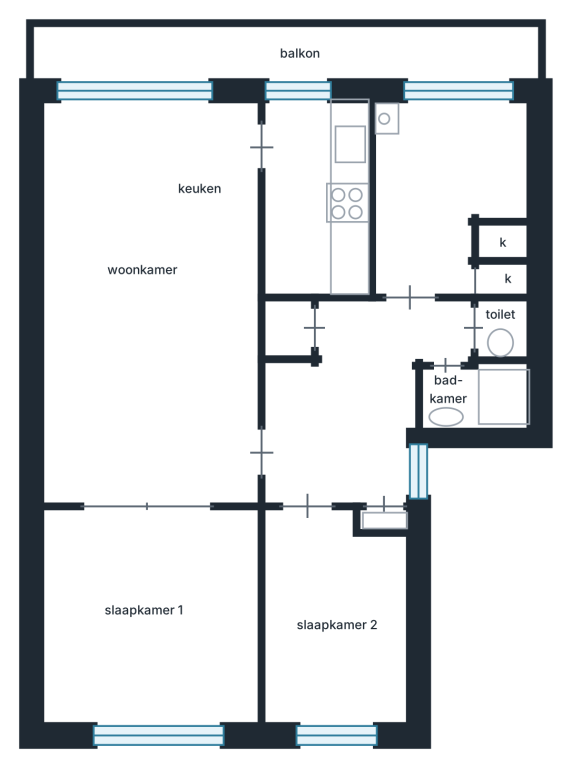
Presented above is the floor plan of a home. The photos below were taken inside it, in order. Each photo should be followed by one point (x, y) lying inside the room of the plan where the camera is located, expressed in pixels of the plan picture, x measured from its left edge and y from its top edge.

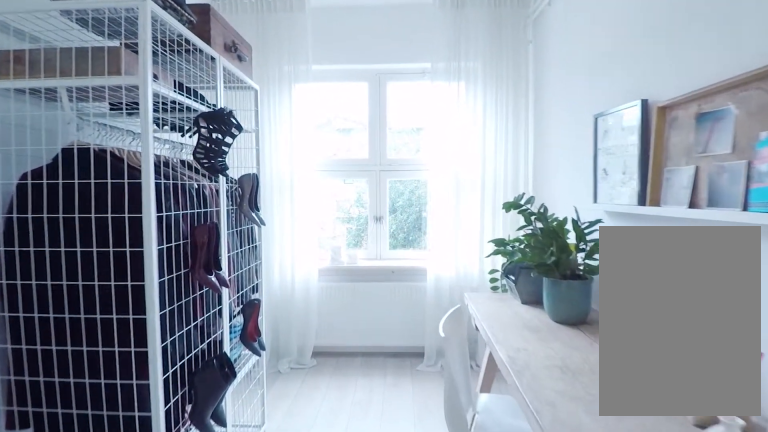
(335, 625)
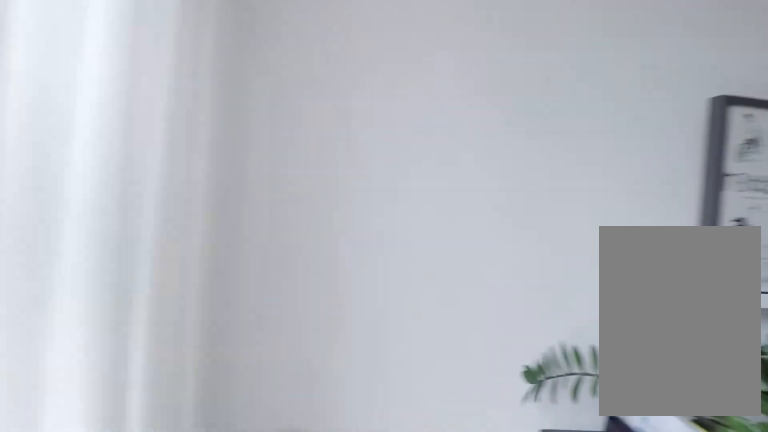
(335, 625)
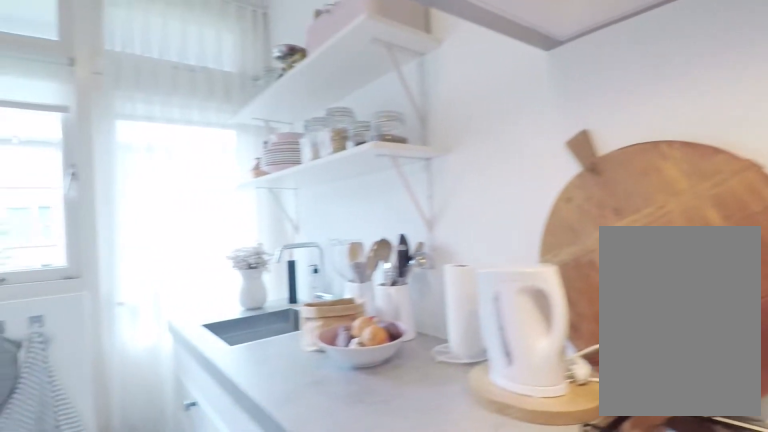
(316, 198)
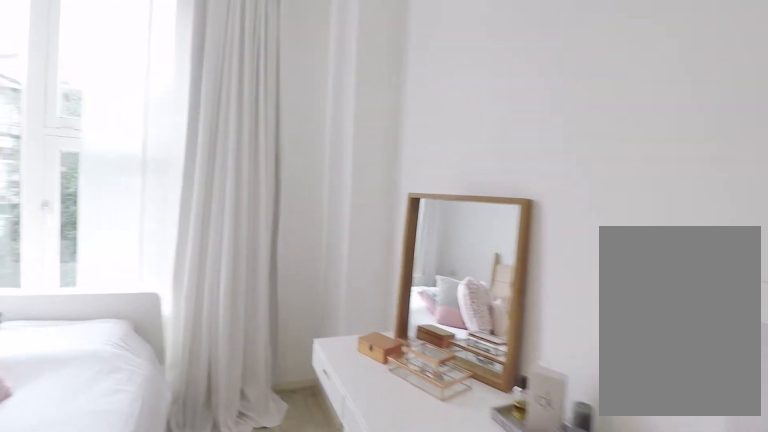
(150, 619)
